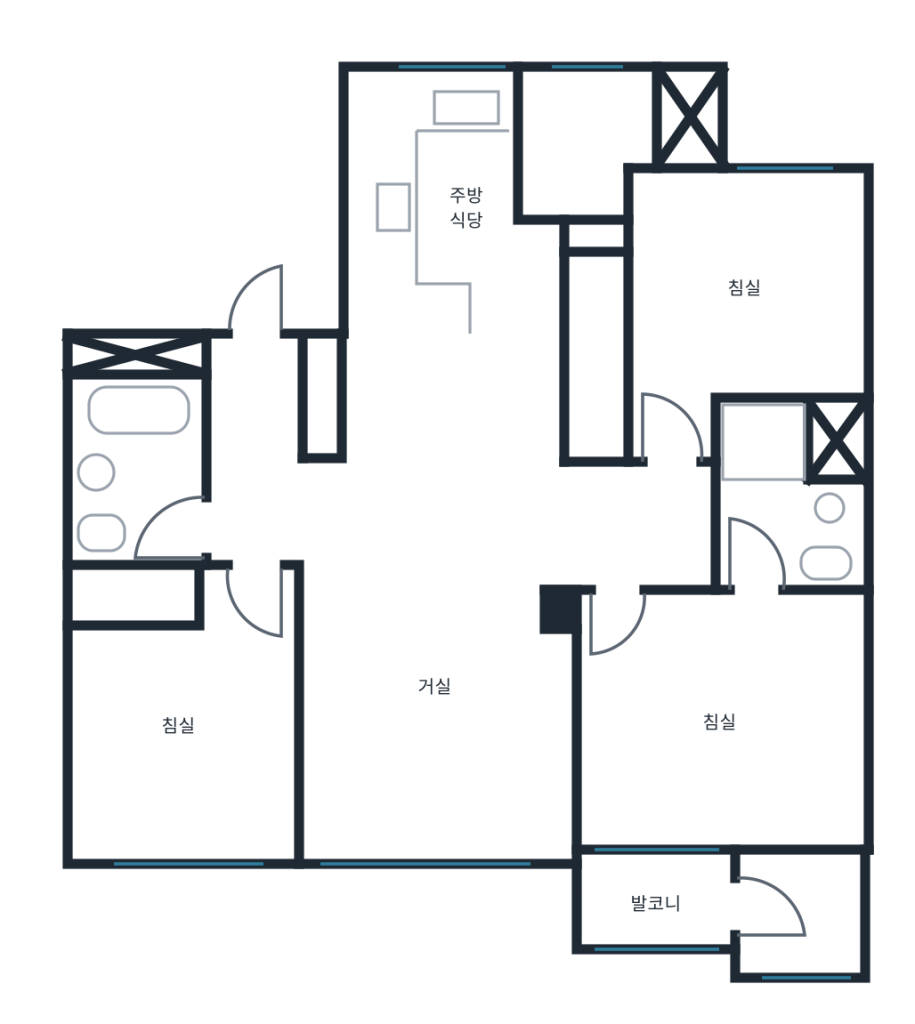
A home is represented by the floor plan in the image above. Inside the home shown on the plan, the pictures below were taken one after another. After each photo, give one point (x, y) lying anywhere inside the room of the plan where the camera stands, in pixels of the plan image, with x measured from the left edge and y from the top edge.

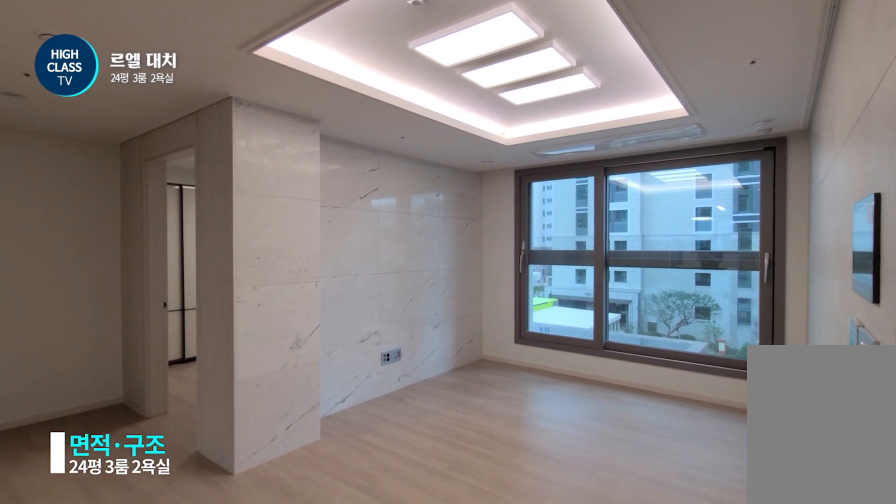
(435, 660)
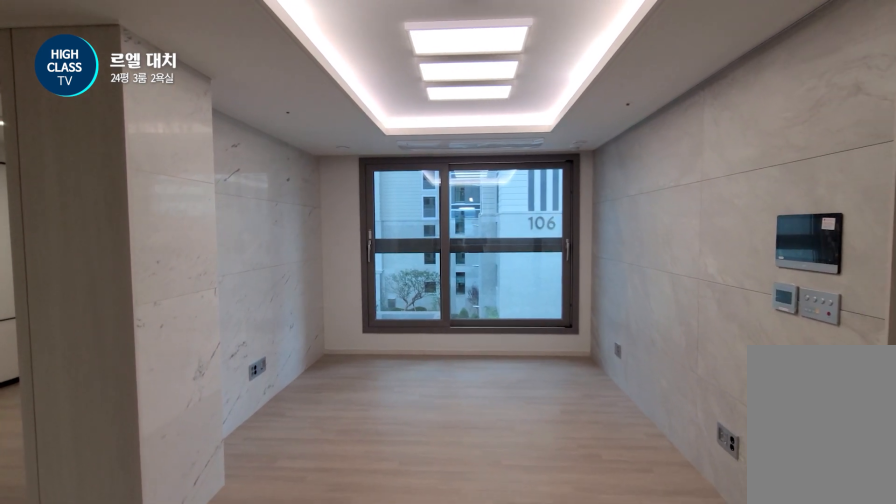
(435, 660)
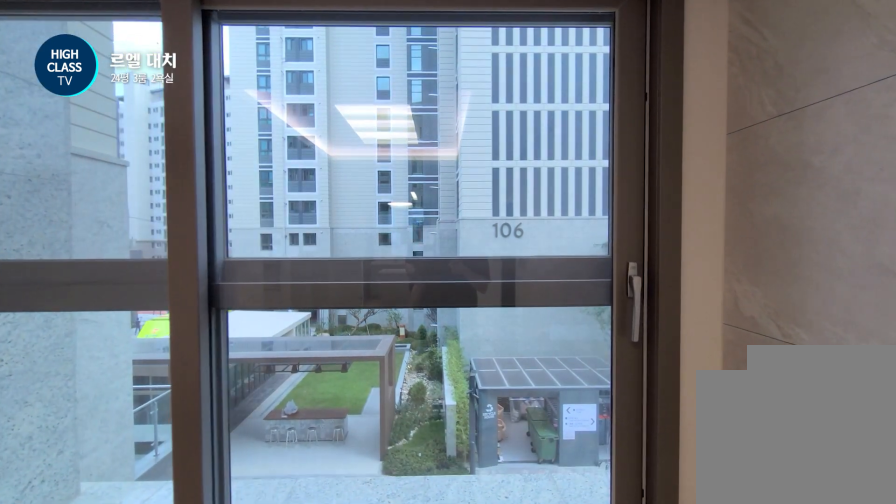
(435, 660)
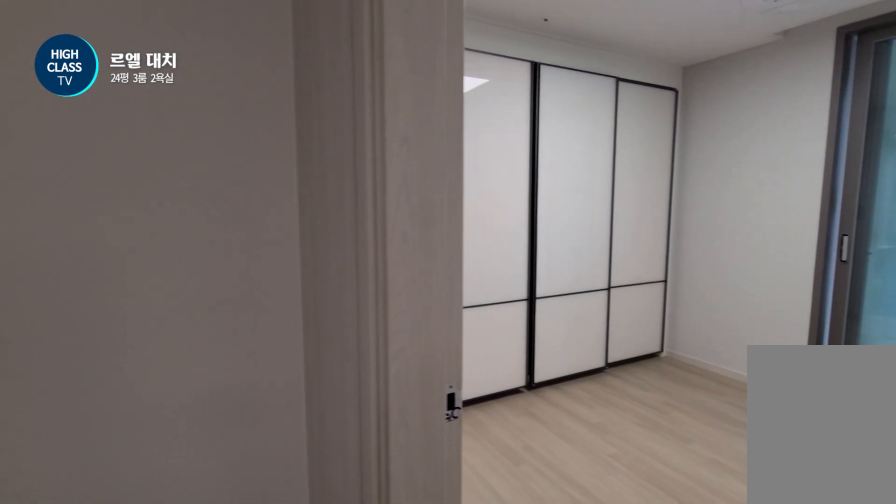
(644, 528)
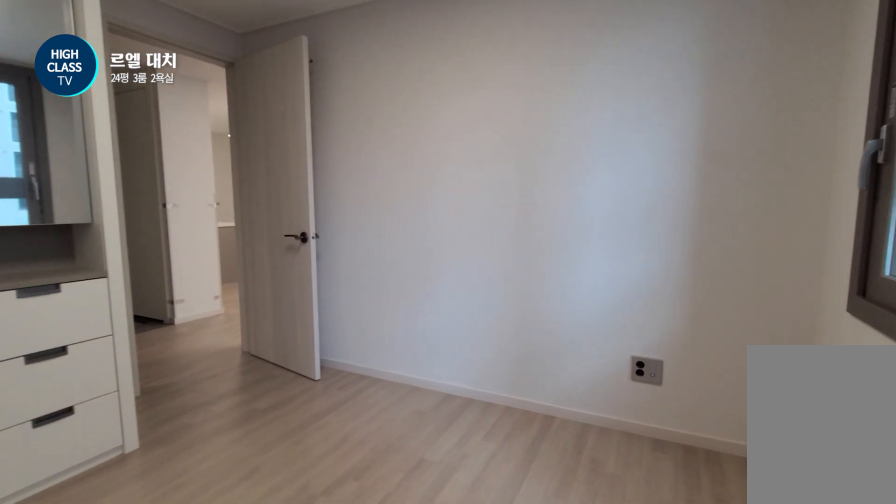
(185, 714)
